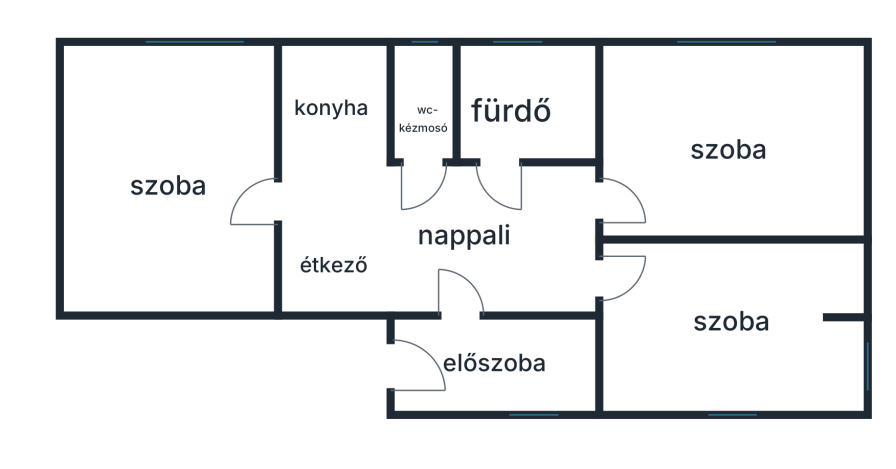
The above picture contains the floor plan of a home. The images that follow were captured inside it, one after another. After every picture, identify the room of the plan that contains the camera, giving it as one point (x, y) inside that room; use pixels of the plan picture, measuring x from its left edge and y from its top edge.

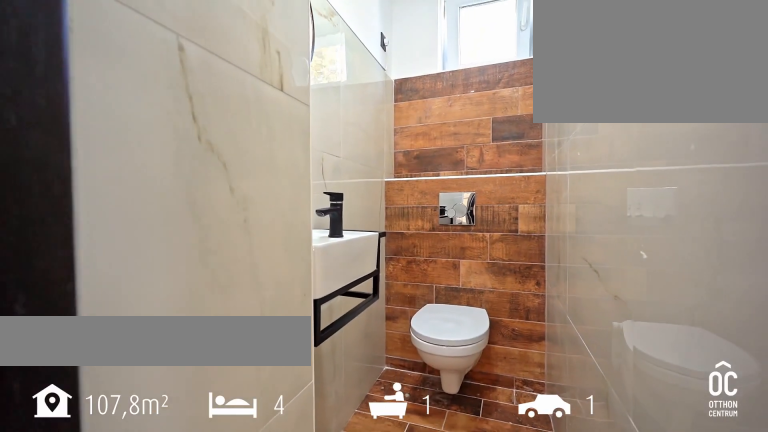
(423, 99)
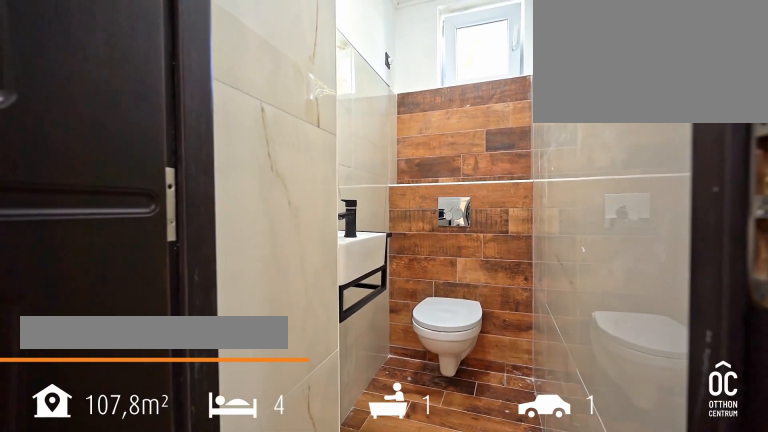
(423, 99)
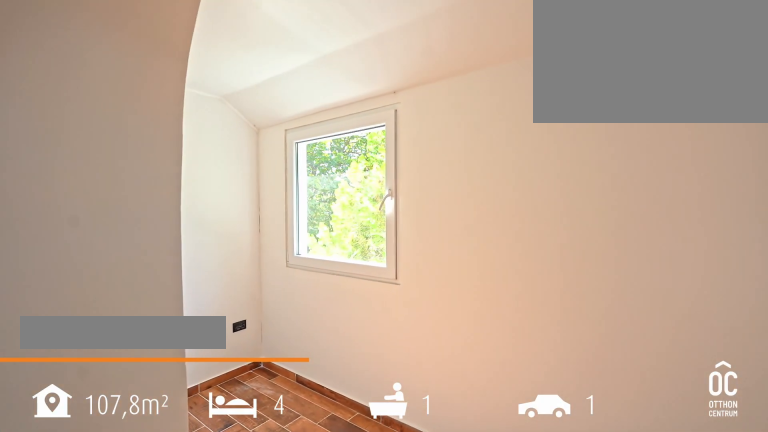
(491, 363)
